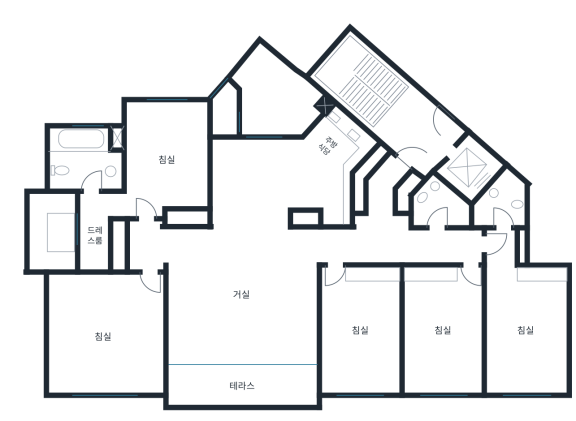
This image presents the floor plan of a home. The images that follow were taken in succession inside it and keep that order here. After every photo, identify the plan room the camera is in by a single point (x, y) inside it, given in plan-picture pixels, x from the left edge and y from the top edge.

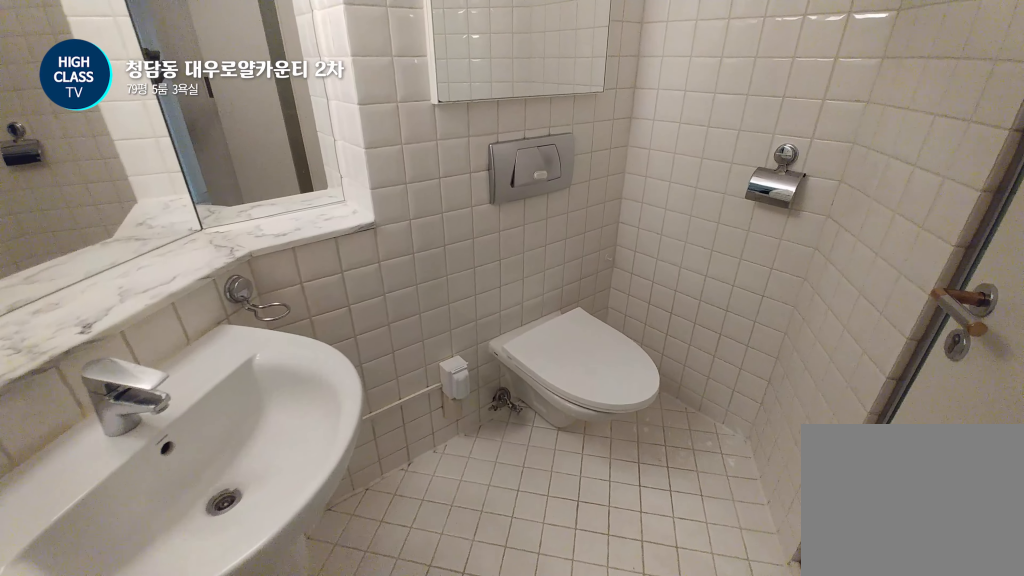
(438, 206)
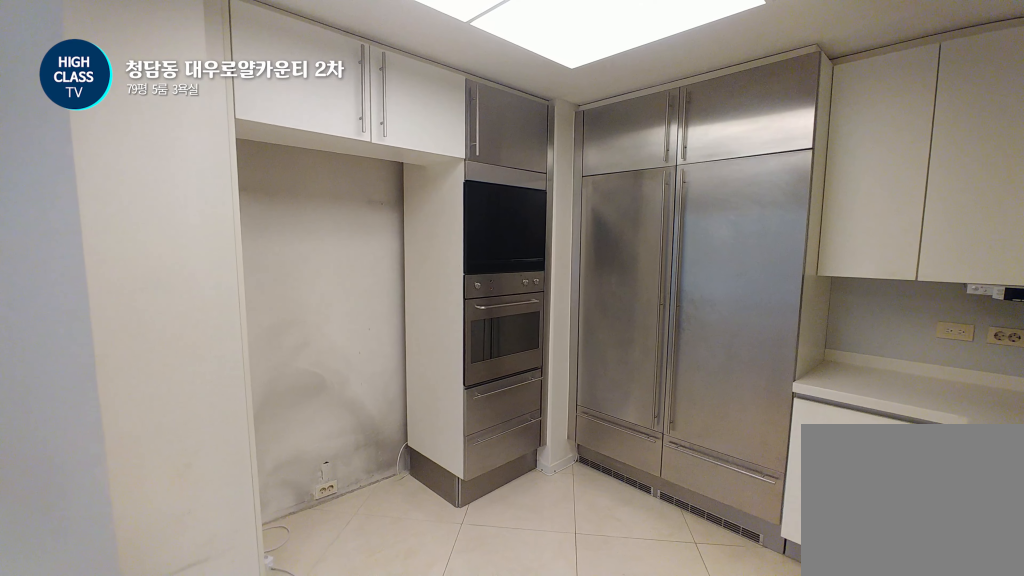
(289, 176)
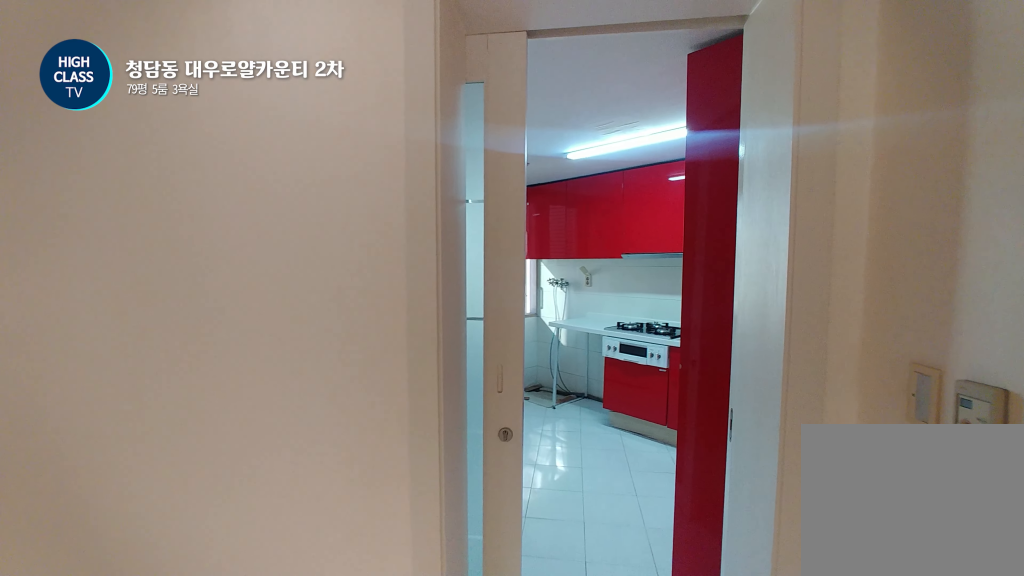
(289, 176)
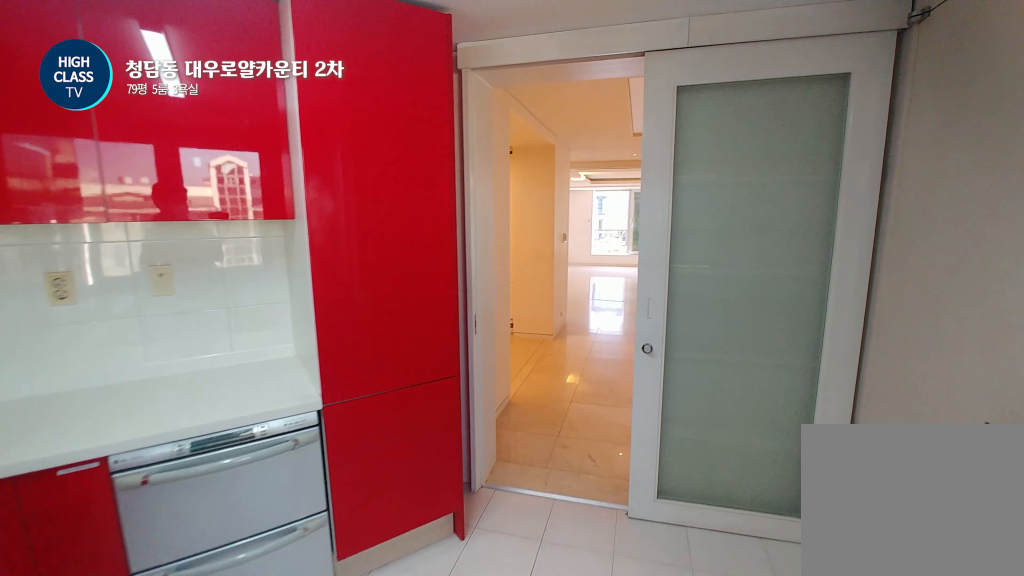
(277, 97)
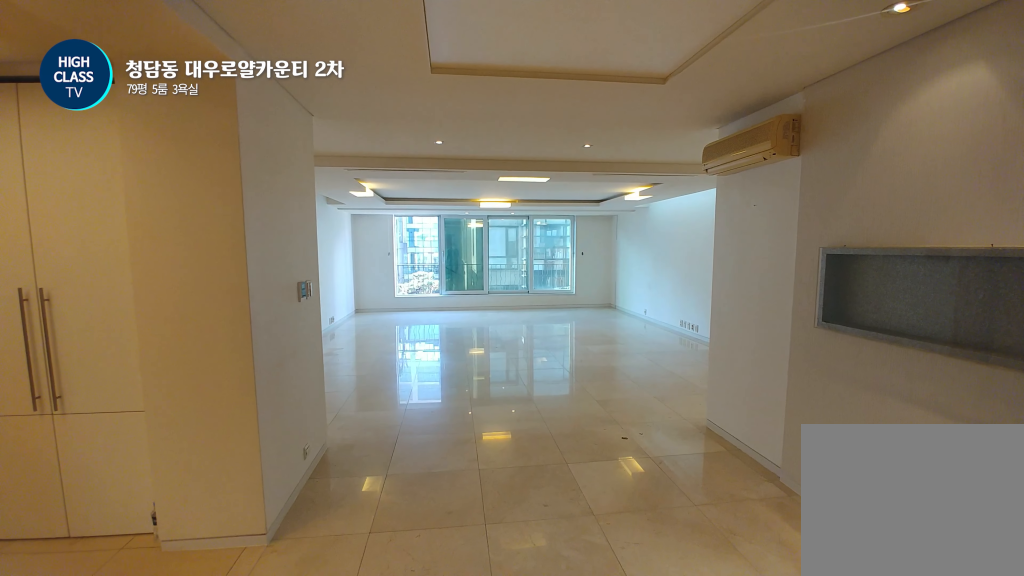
(280, 236)
